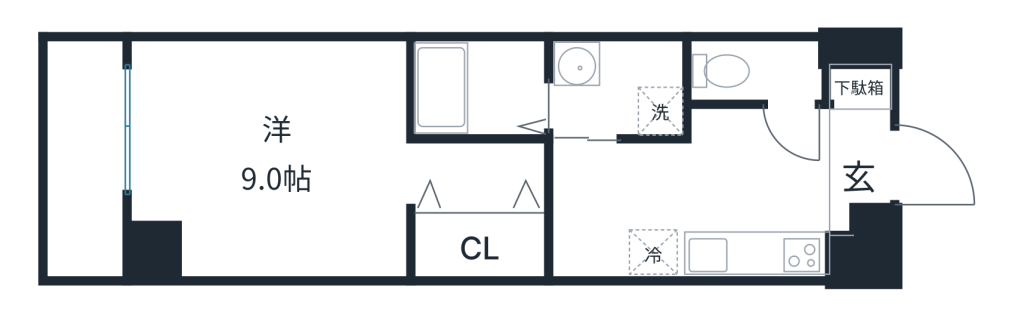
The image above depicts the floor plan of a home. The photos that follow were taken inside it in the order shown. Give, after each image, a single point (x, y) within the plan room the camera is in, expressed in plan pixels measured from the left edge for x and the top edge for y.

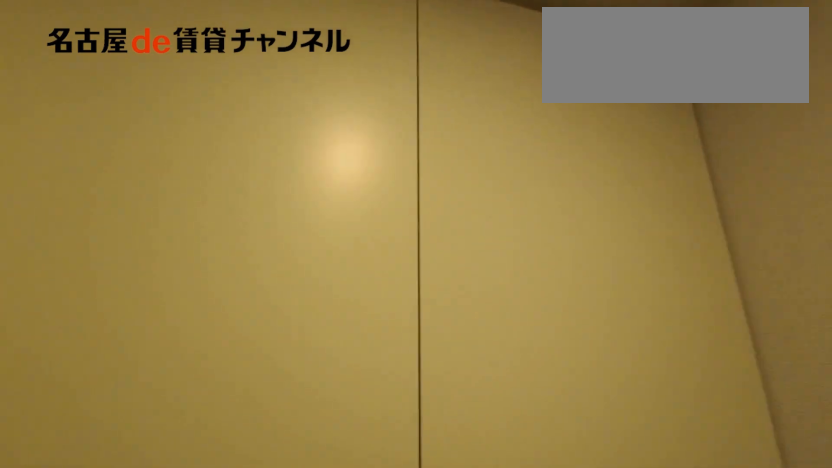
(757, 71)
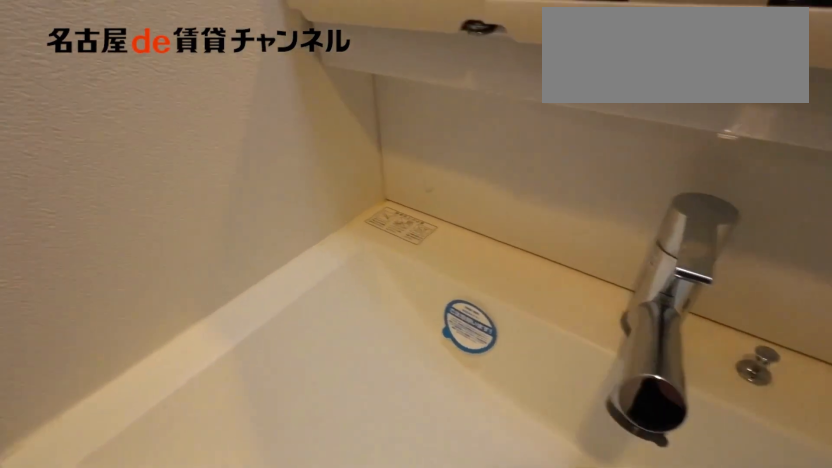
(620, 88)
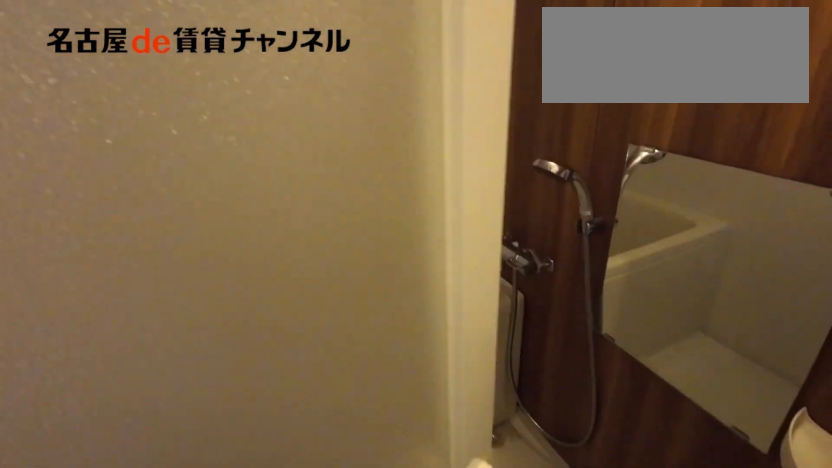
(479, 87)
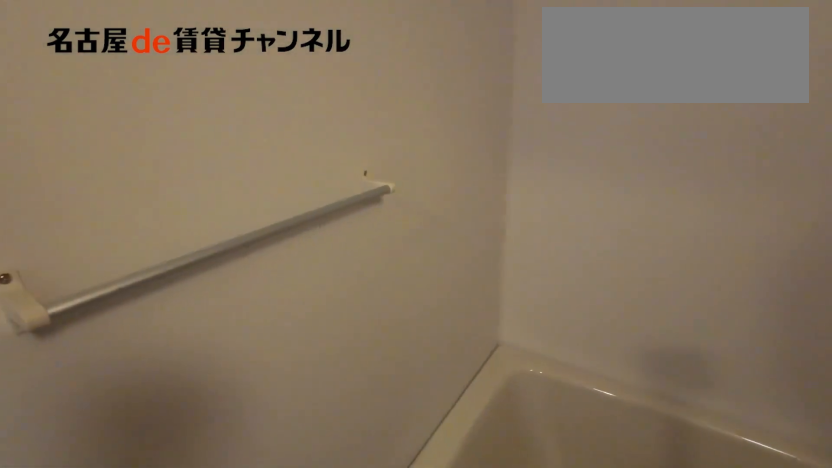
(479, 87)
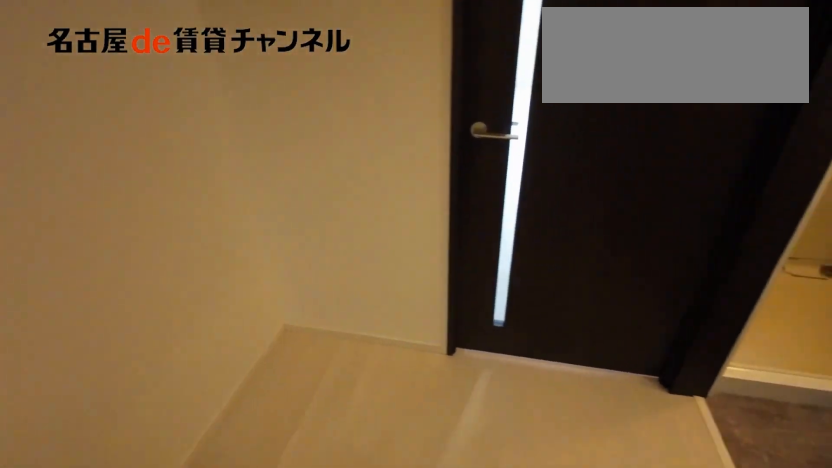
(731, 252)
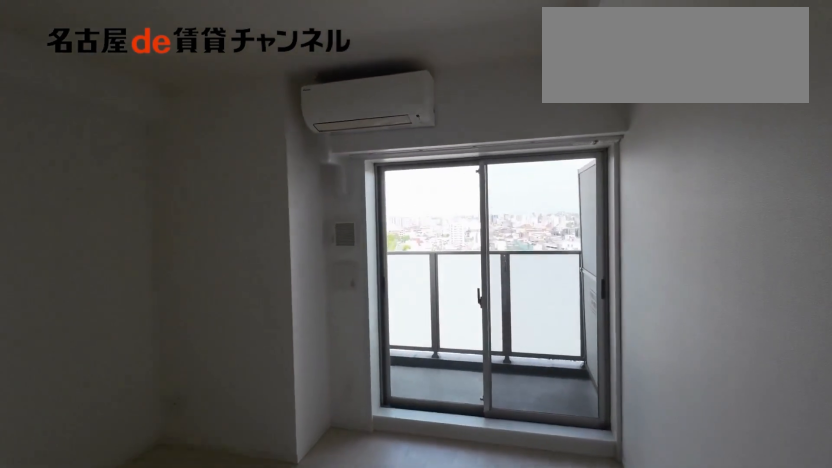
(264, 159)
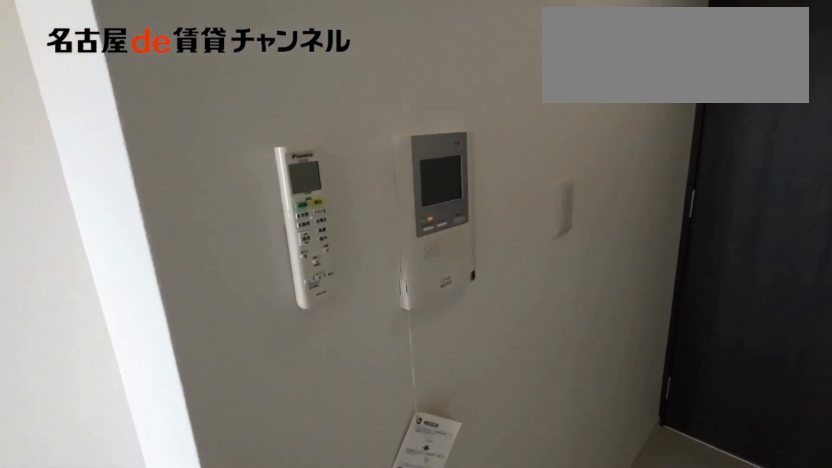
(264, 159)
